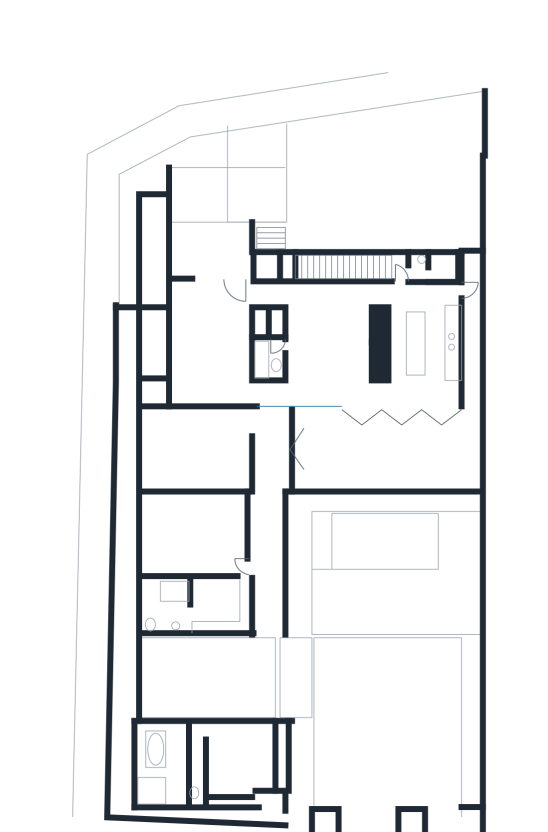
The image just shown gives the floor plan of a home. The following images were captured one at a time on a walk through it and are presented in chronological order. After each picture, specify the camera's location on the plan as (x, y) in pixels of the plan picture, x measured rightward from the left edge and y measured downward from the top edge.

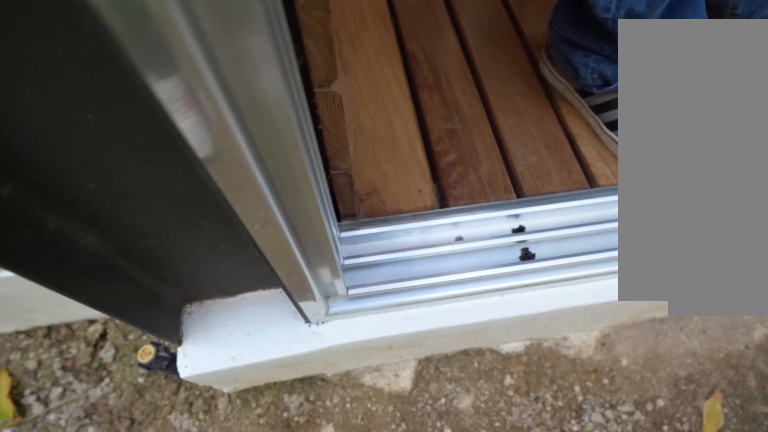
(117, 710)
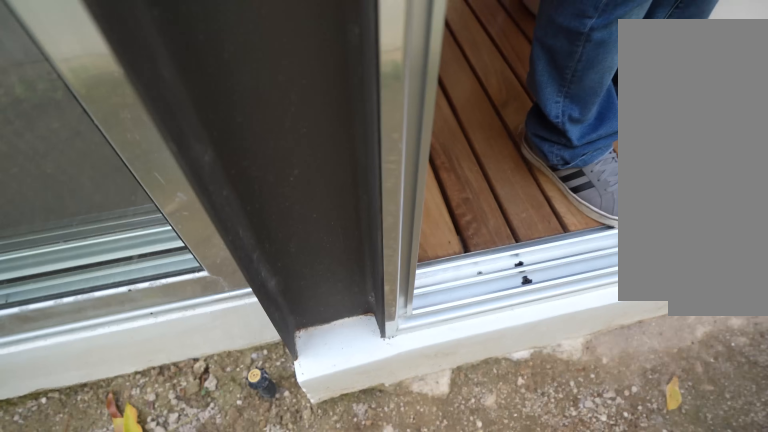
(125, 717)
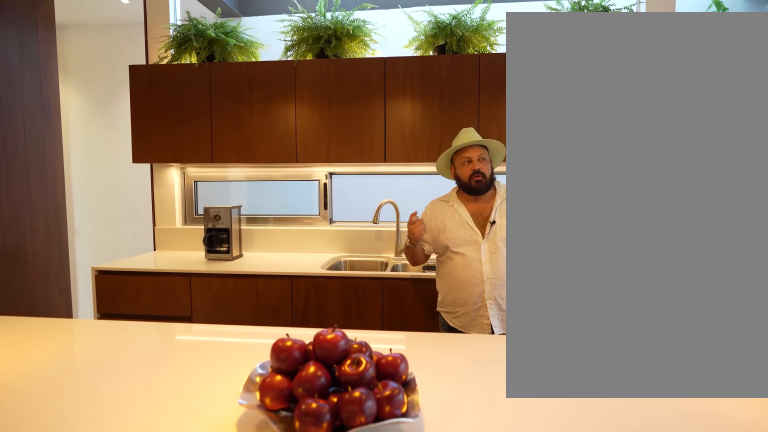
(396, 338)
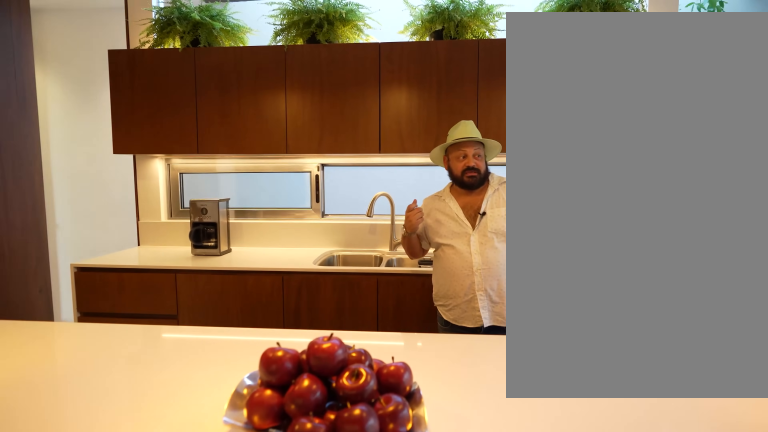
(396, 338)
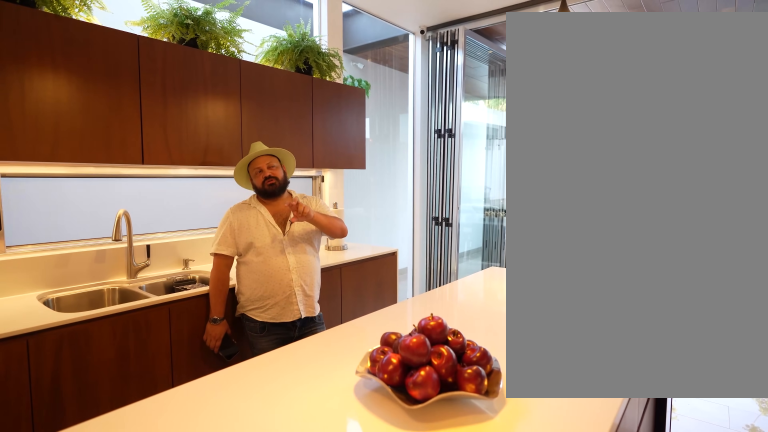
(396, 338)
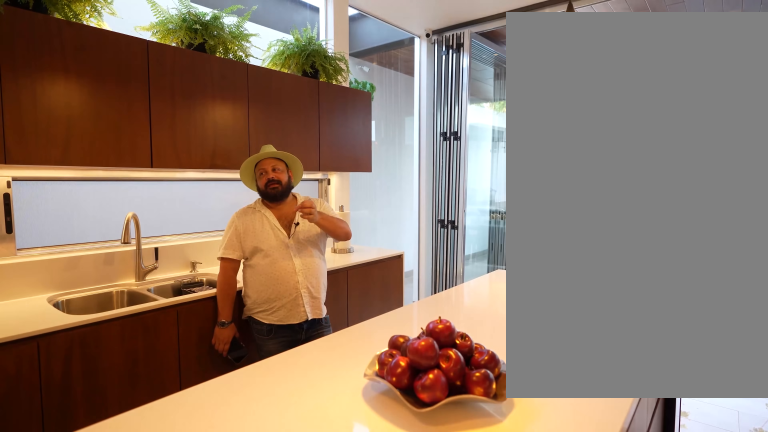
(399, 329)
